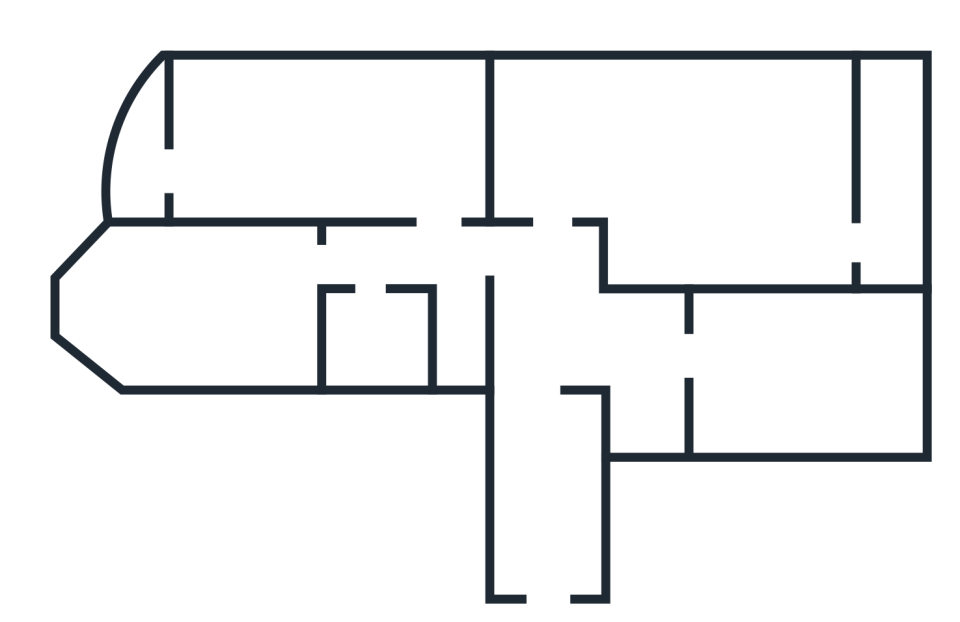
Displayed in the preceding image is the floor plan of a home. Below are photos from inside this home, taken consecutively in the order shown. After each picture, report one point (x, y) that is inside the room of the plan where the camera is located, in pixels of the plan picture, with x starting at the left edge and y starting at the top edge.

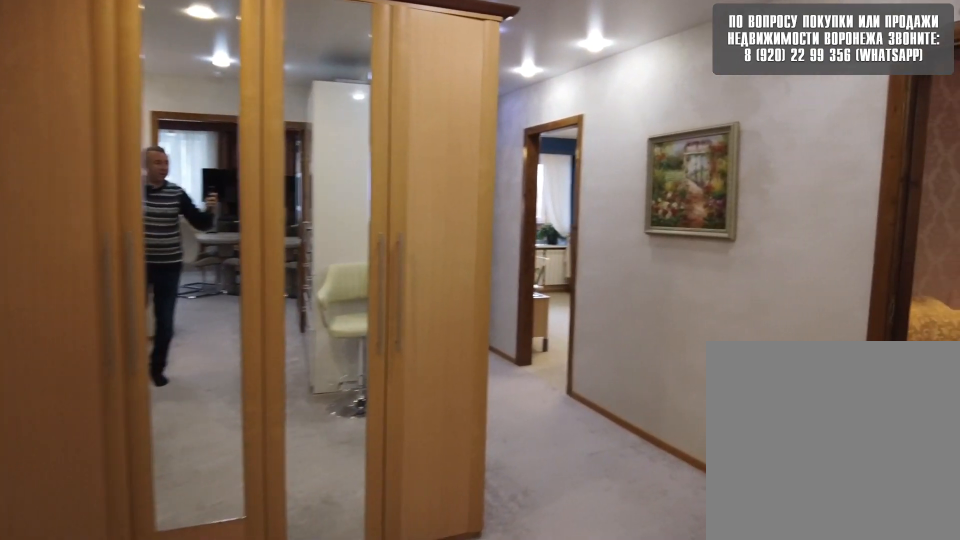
(564, 343)
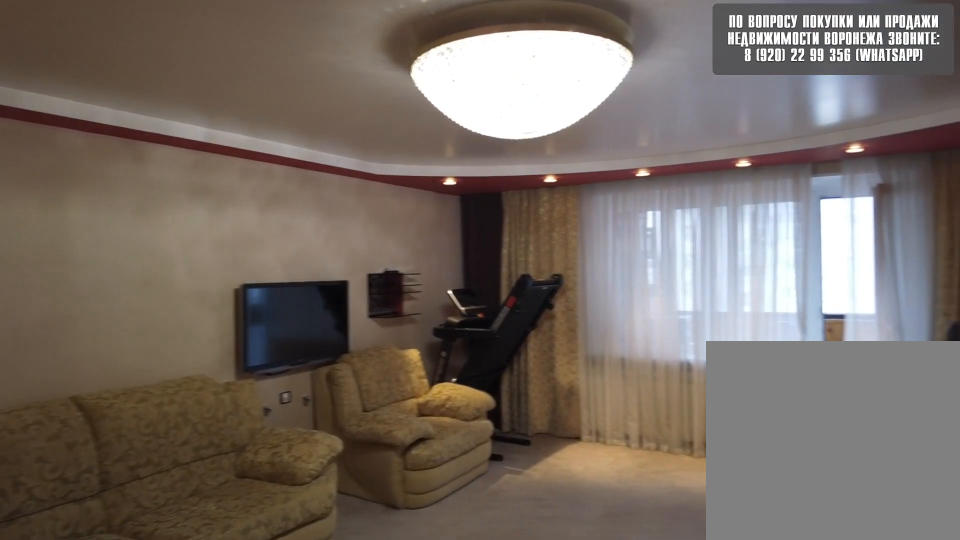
(625, 156)
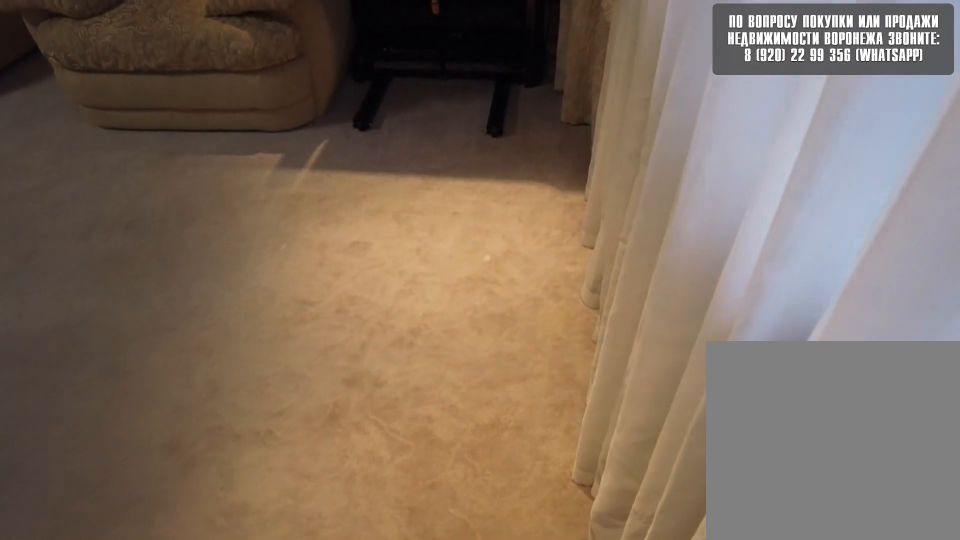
(625, 156)
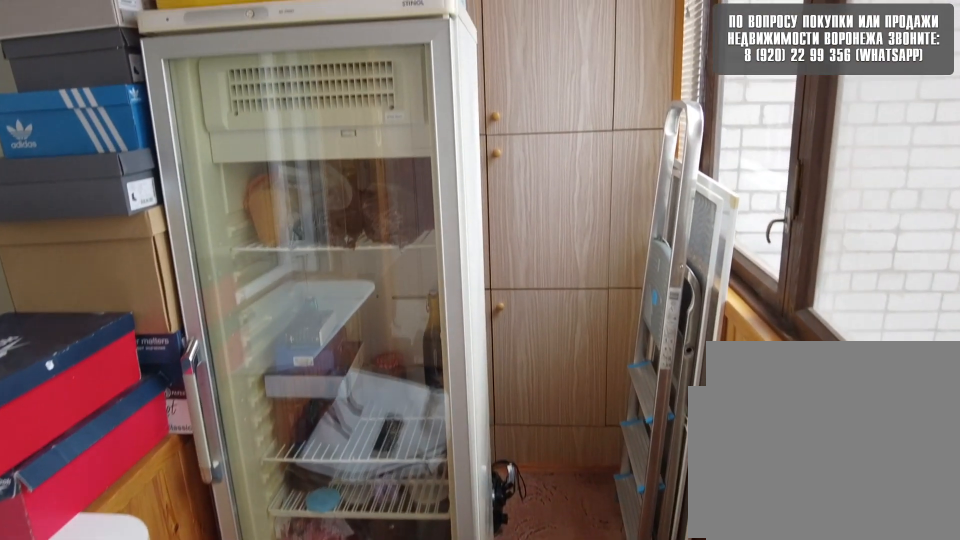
(911, 234)
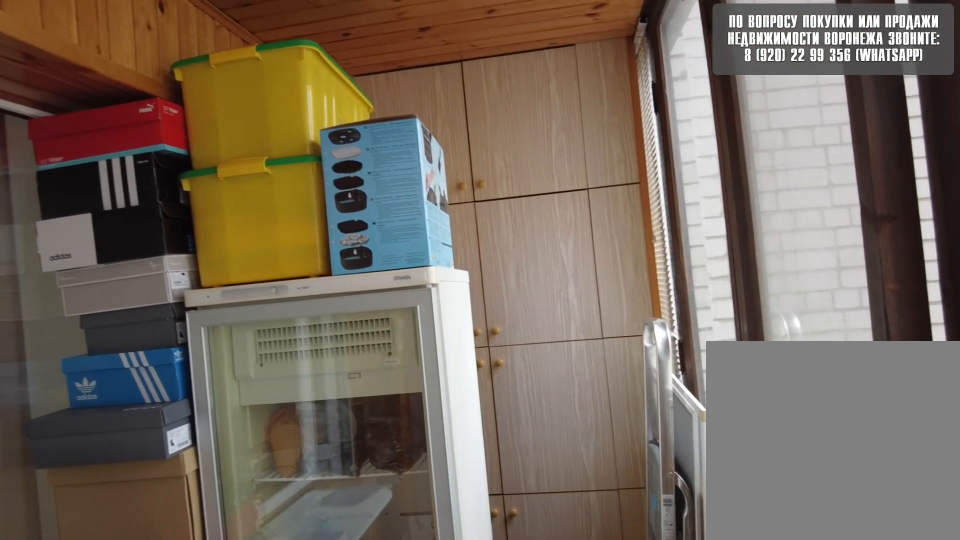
(911, 234)
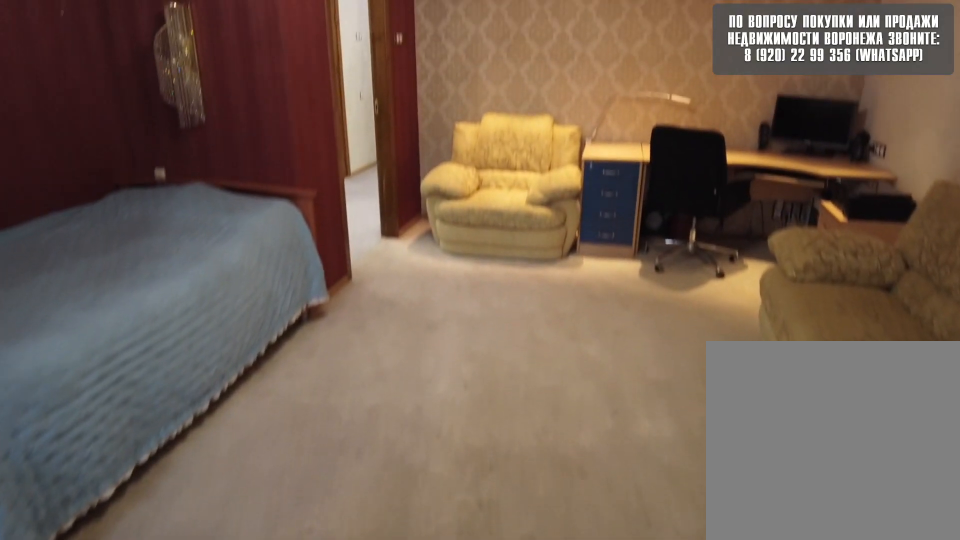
(757, 228)
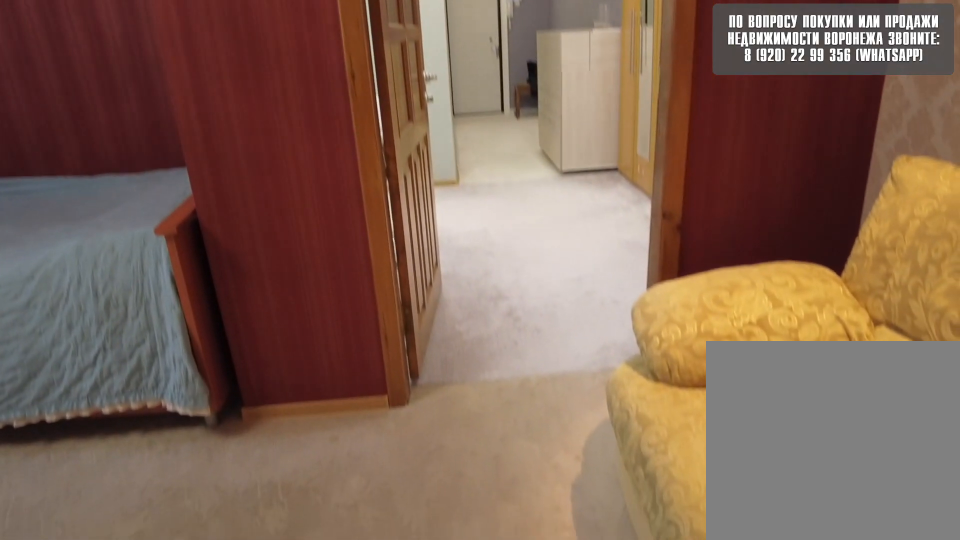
(549, 183)
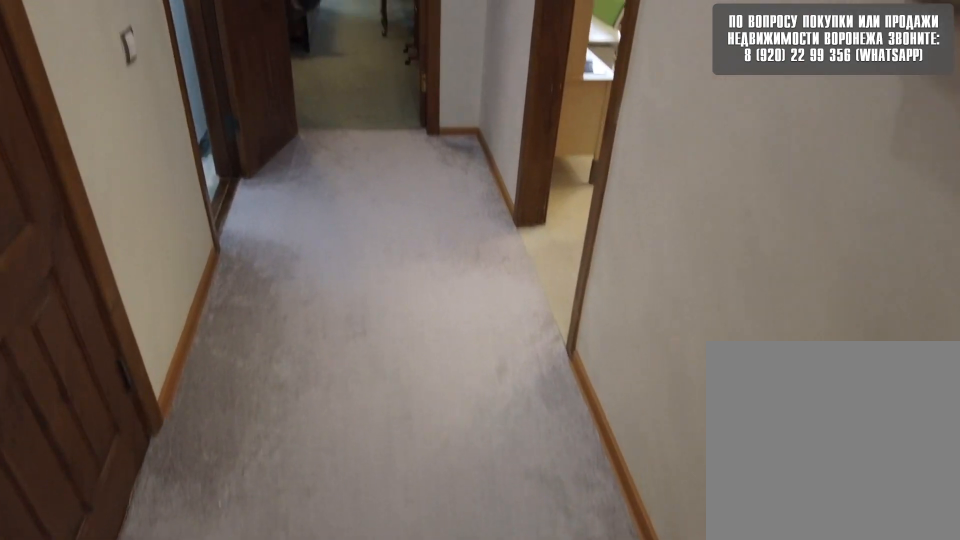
(548, 269)
